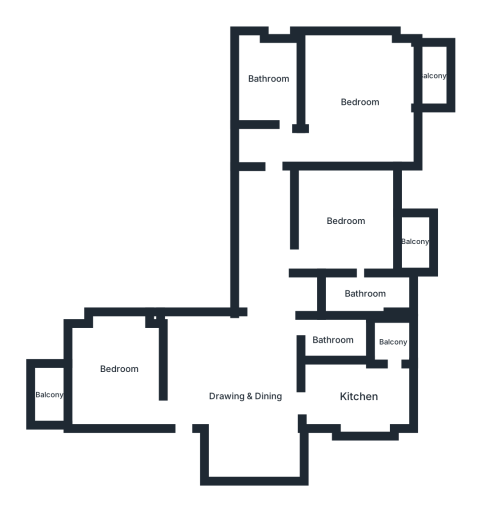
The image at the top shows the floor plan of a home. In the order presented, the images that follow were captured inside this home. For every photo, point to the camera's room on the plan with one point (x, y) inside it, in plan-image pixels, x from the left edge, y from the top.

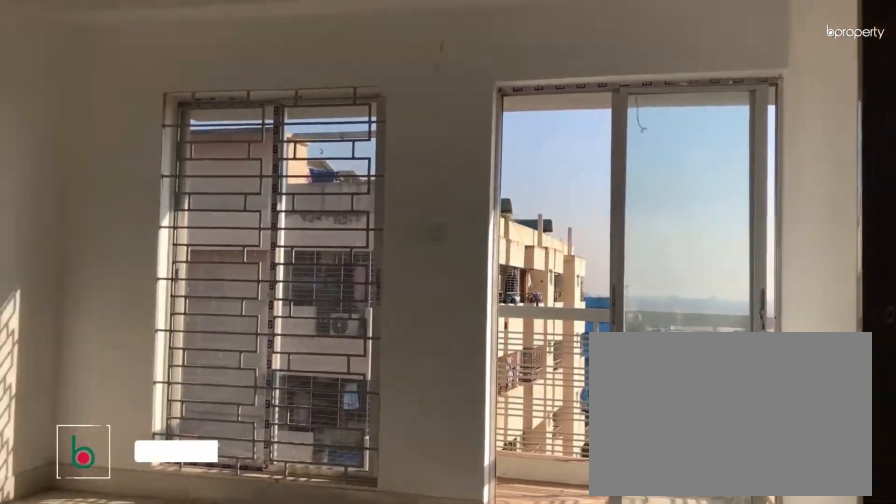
(347, 221)
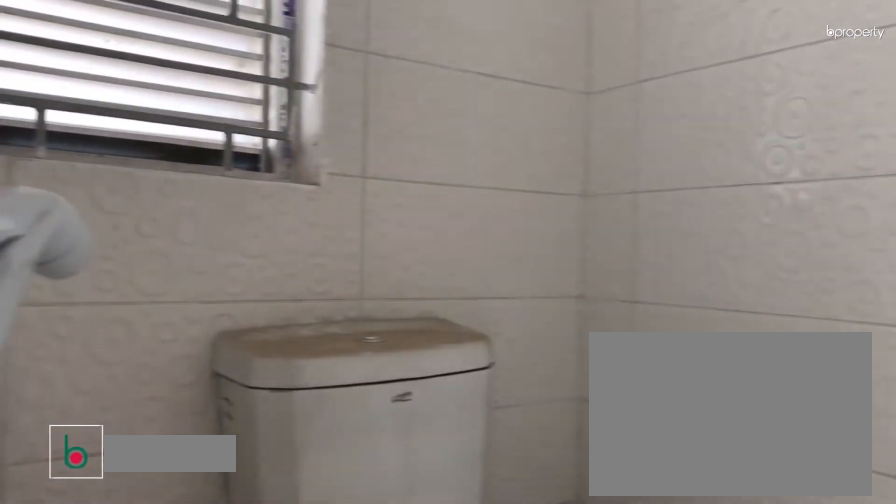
(364, 293)
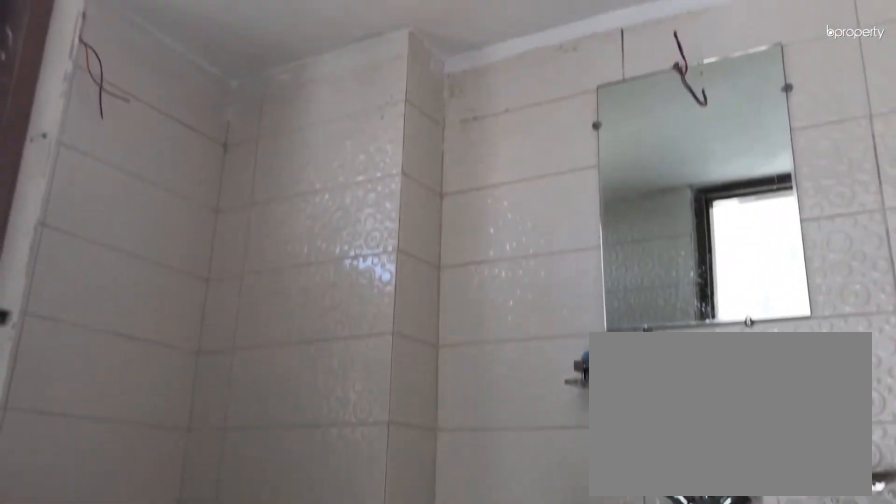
(365, 293)
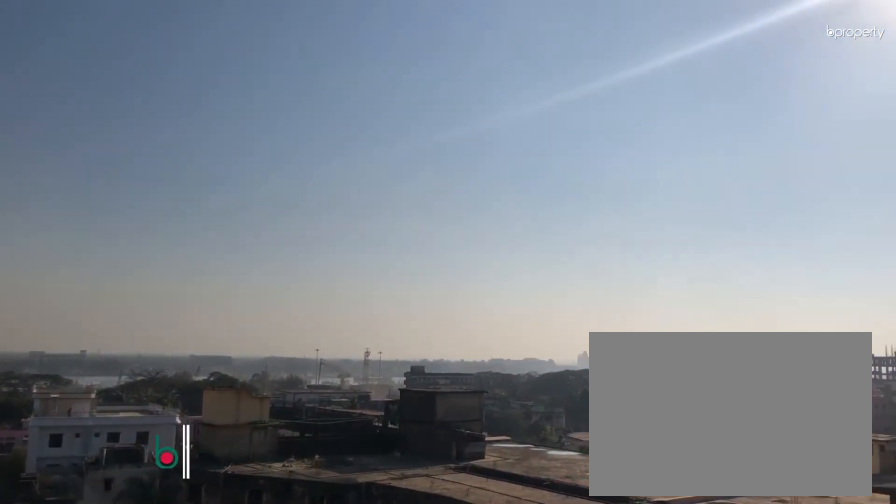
(414, 239)
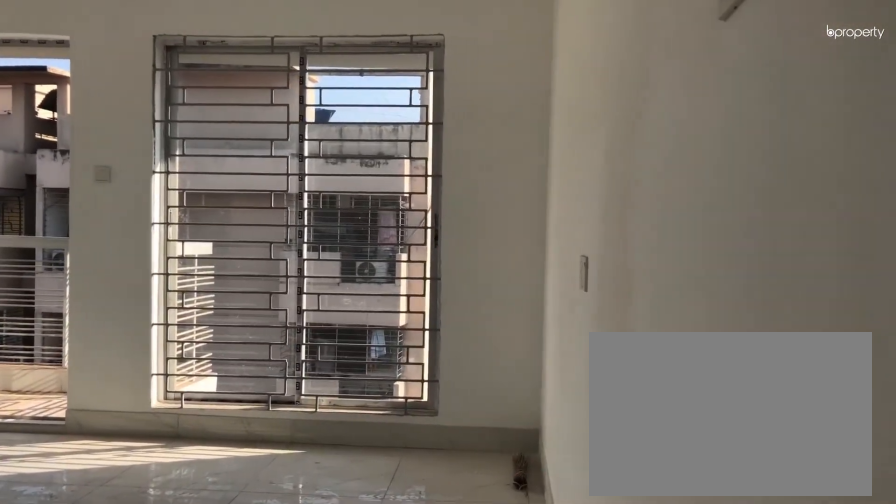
(357, 101)
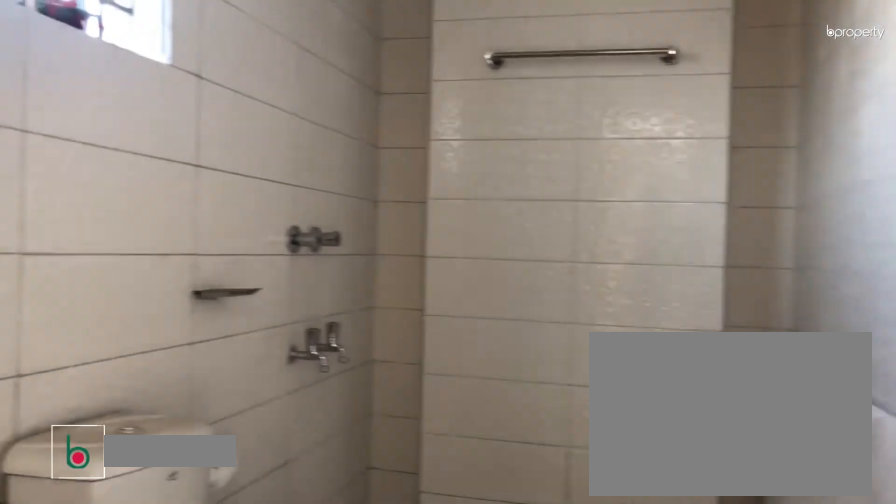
(269, 81)
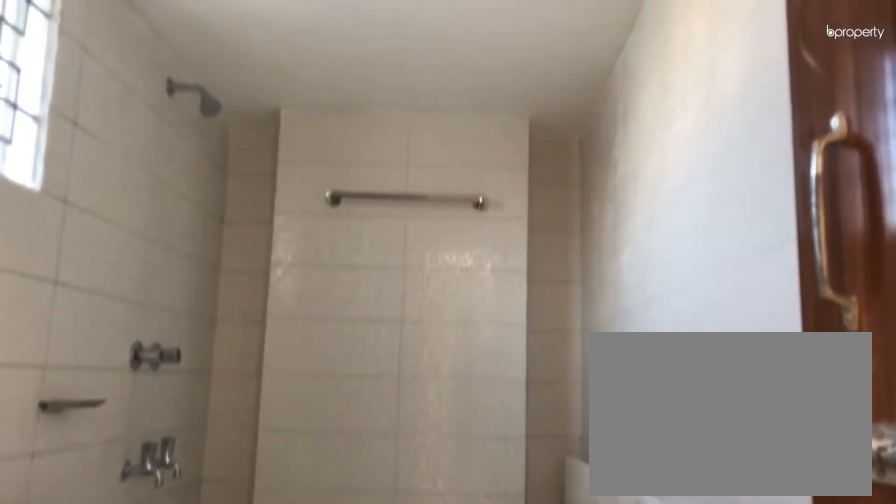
(269, 81)
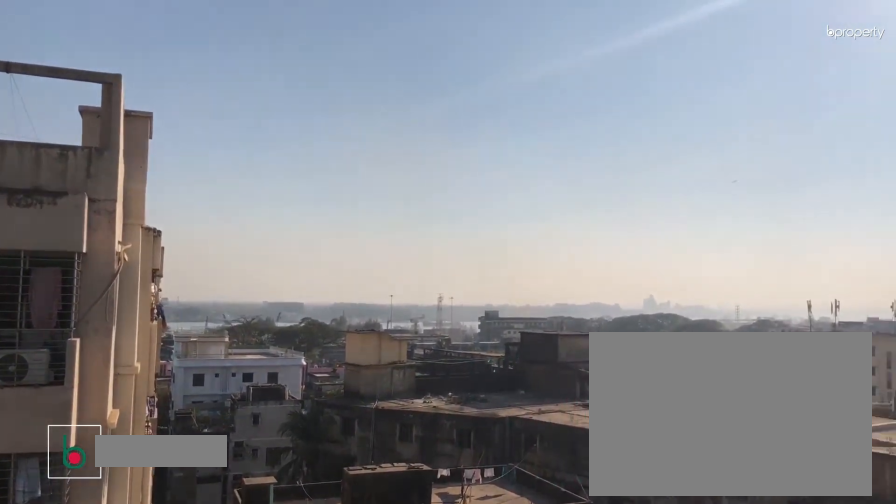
(432, 72)
